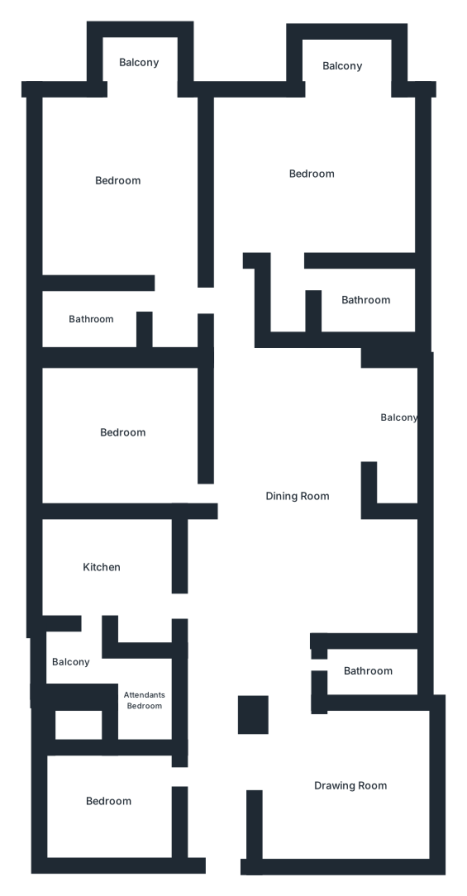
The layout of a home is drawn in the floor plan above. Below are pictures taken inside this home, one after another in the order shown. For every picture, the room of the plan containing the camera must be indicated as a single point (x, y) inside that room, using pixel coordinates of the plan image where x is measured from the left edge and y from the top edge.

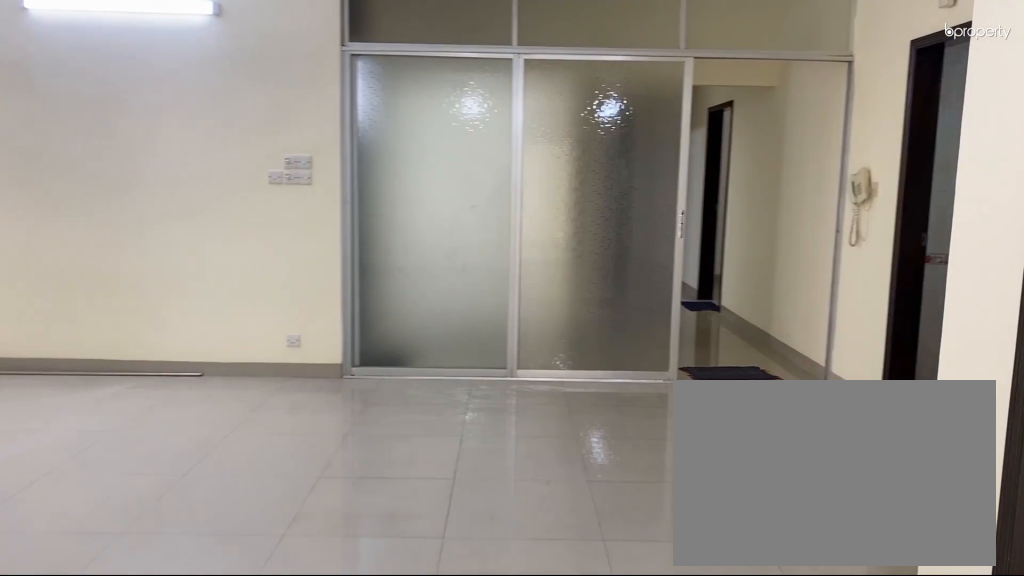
(295, 497)
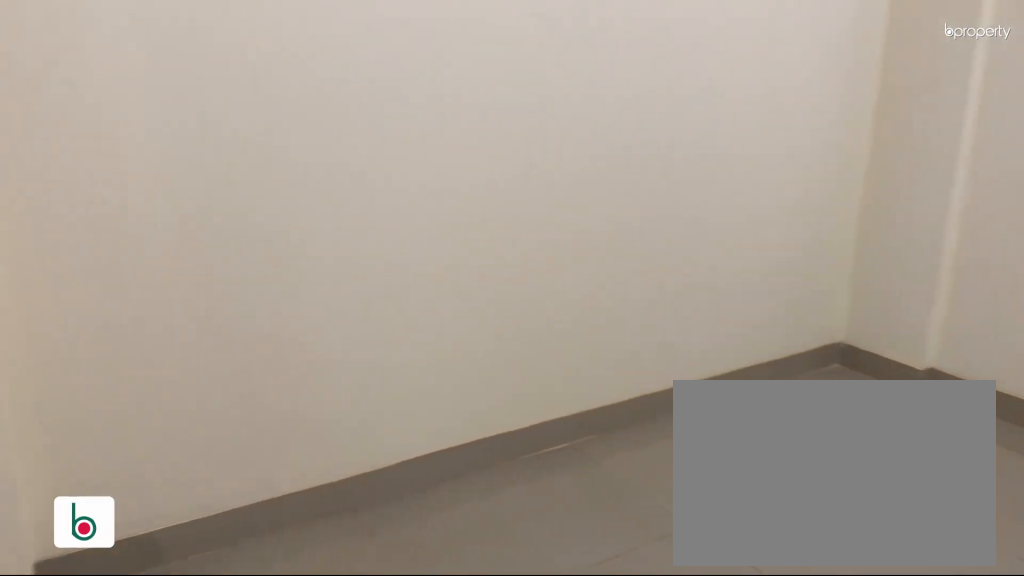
(107, 799)
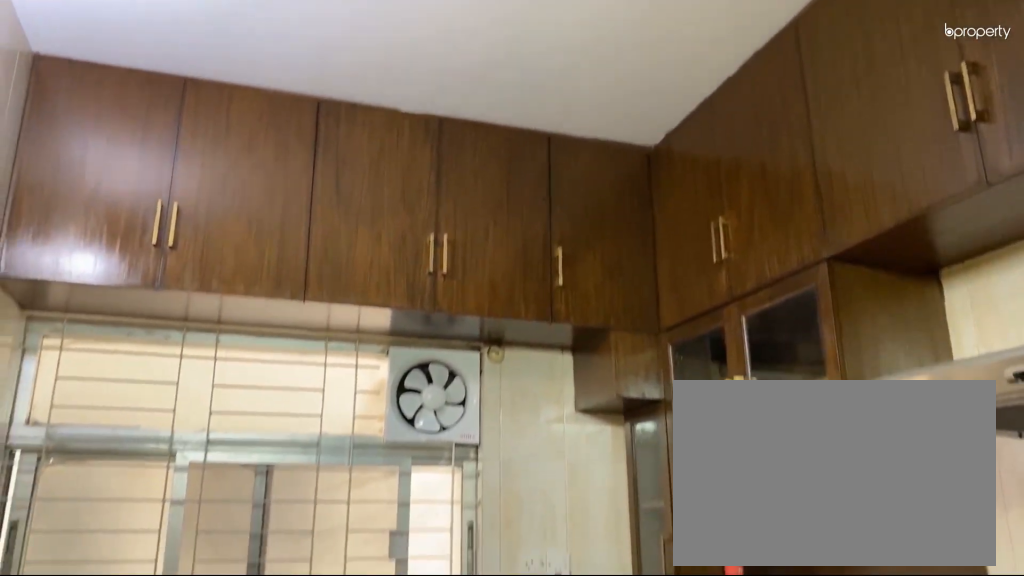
(104, 566)
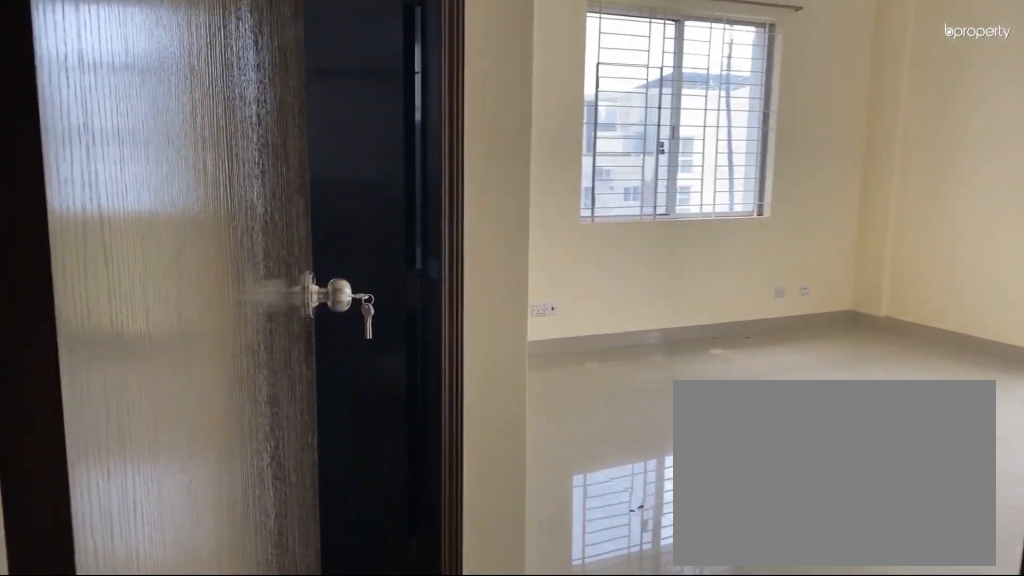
(117, 186)
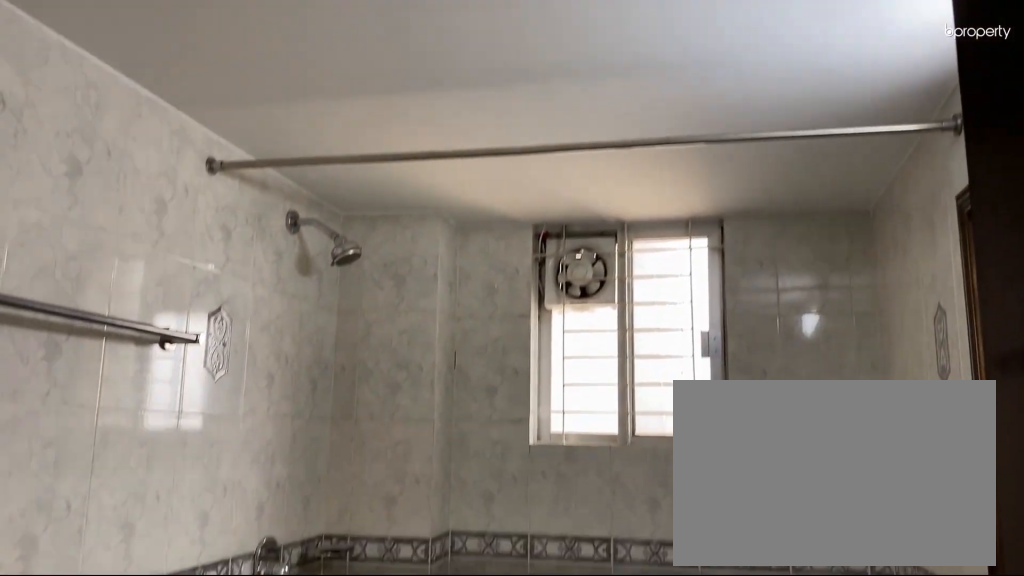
(98, 316)
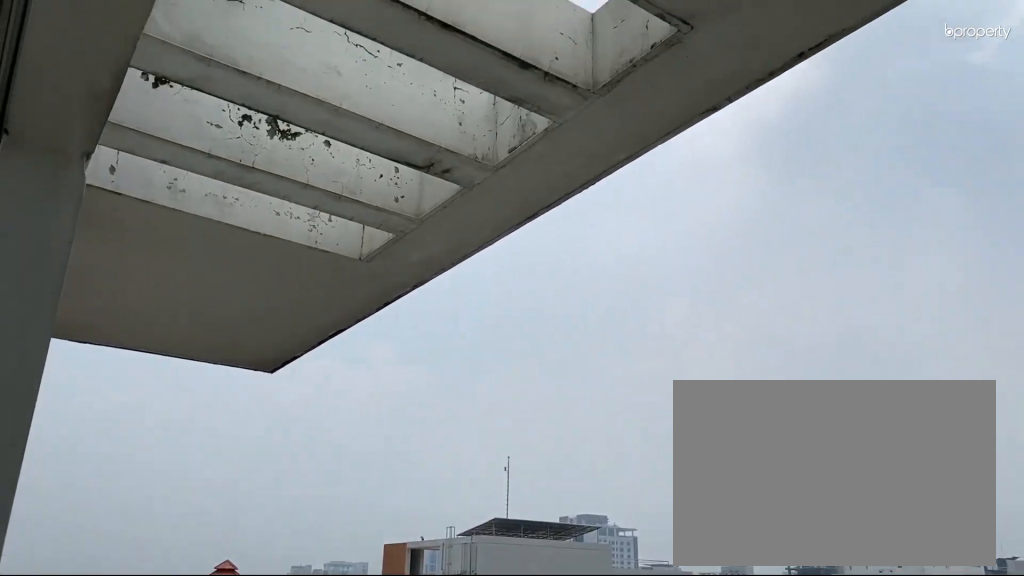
(140, 63)
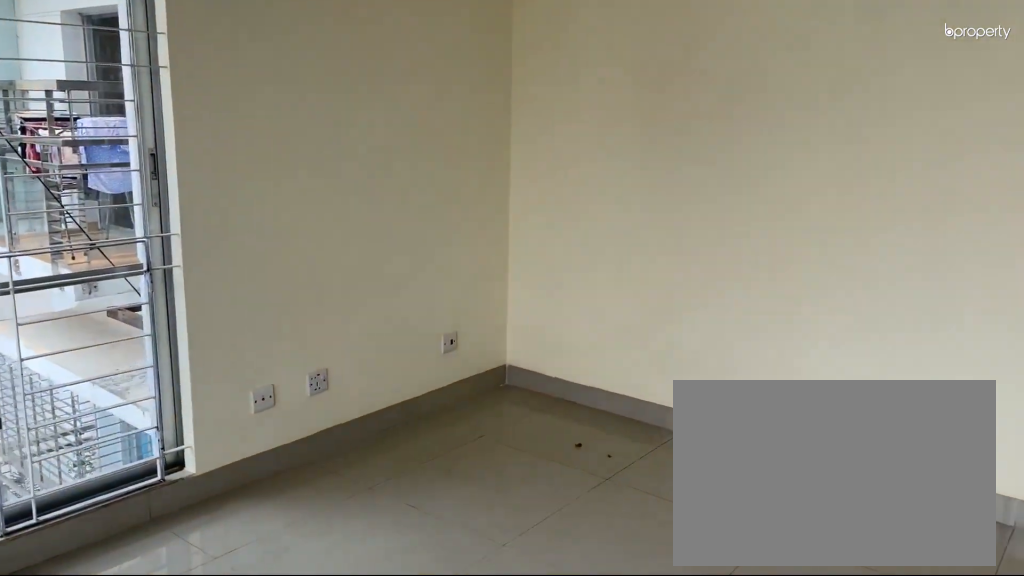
(311, 173)
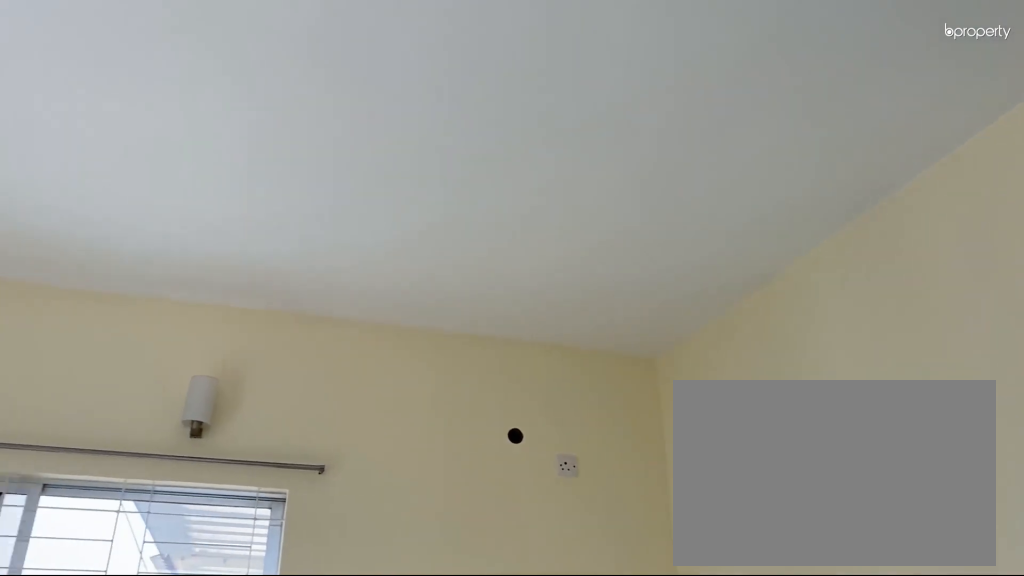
(311, 173)
